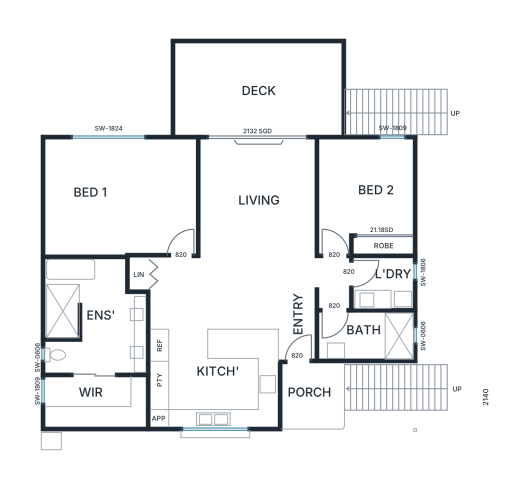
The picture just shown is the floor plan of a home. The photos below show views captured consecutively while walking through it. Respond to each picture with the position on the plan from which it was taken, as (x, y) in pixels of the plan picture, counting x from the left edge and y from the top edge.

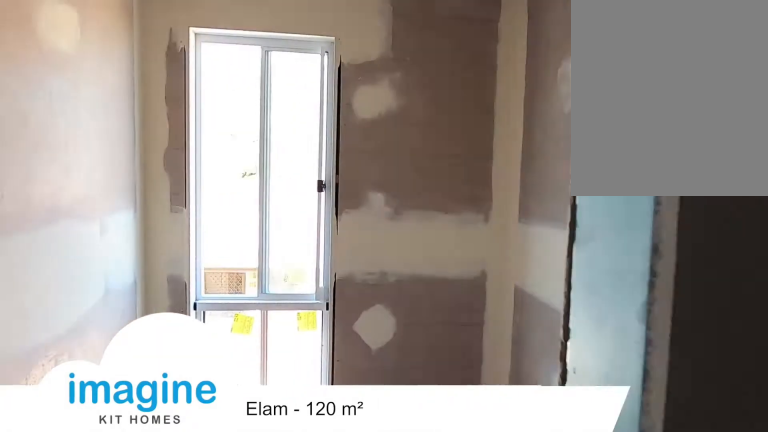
(334, 286)
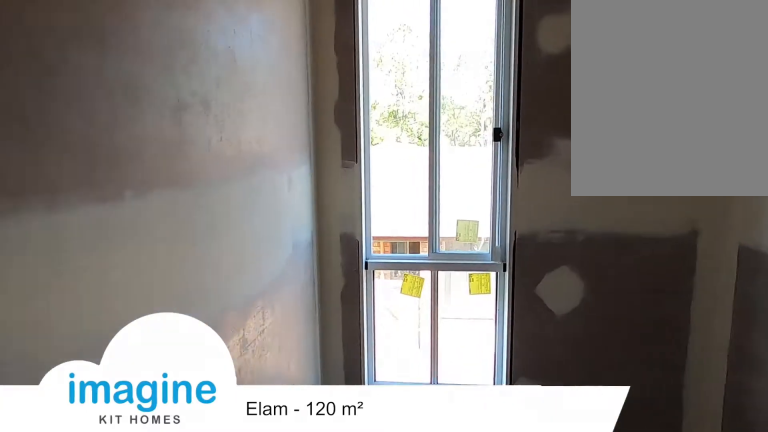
(347, 279)
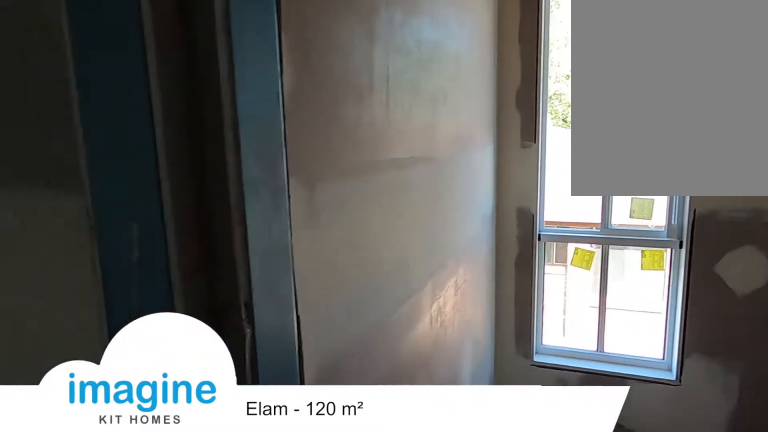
(337, 279)
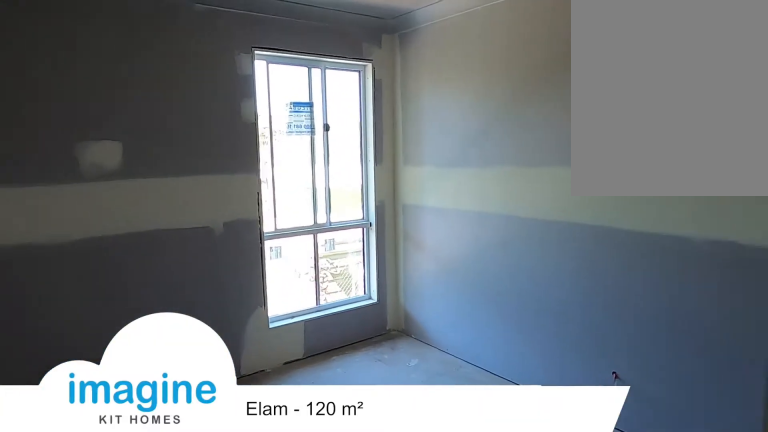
(337, 243)
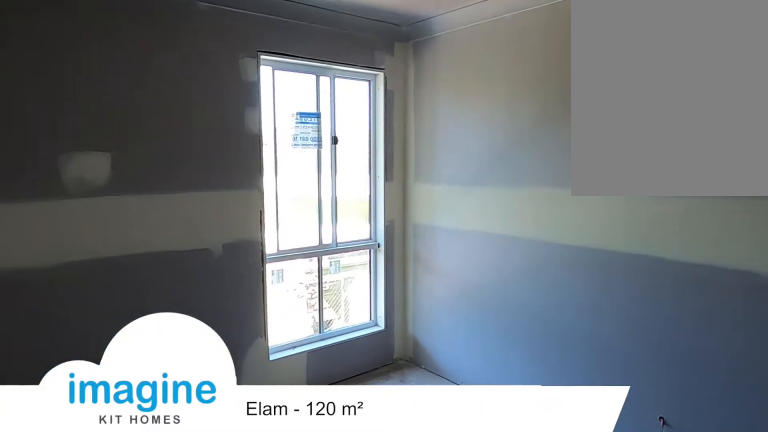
(340, 231)
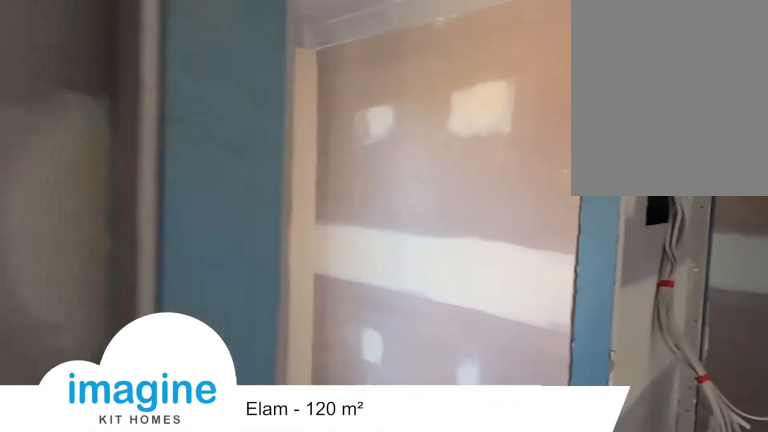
(333, 260)
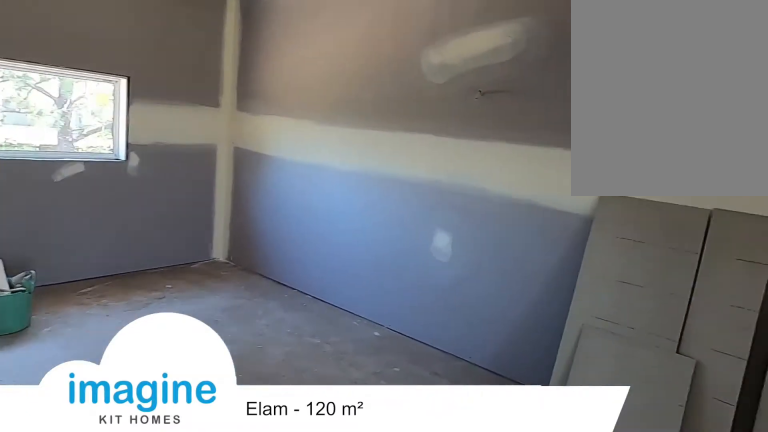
(249, 282)
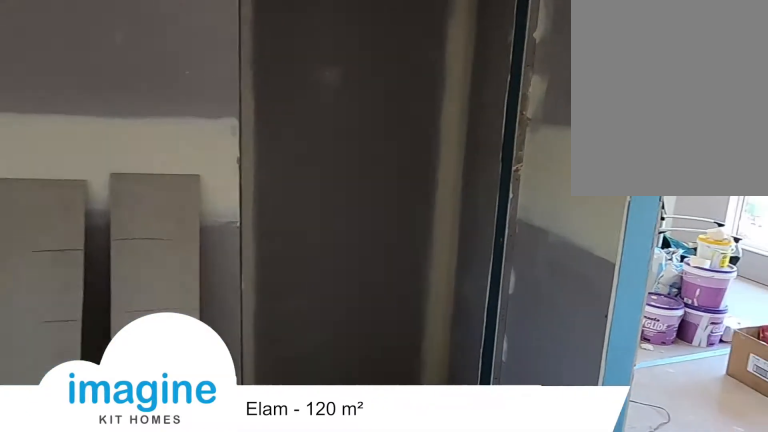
(222, 281)
